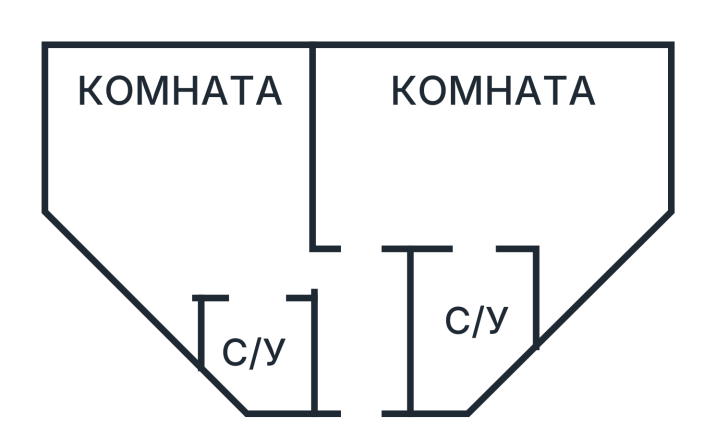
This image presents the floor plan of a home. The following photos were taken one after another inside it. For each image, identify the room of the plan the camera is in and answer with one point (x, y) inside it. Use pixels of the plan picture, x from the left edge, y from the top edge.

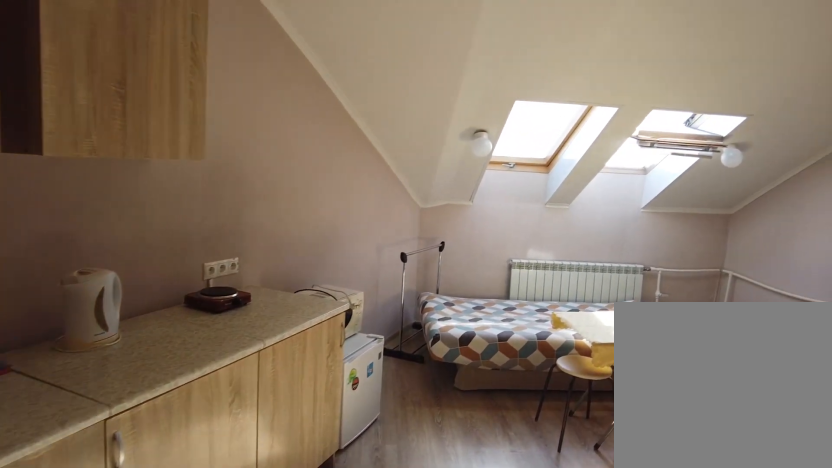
(237, 259)
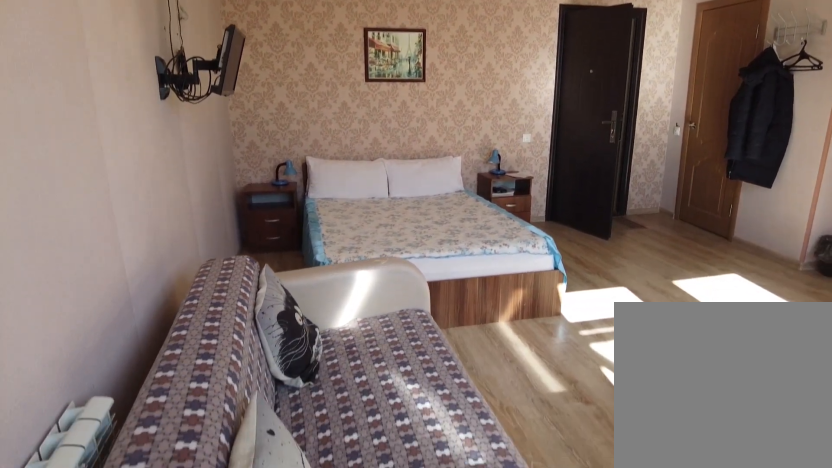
(261, 115)
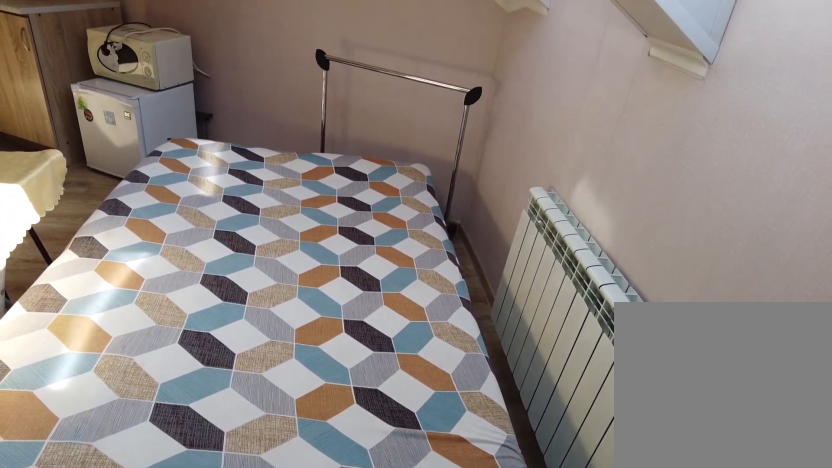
(261, 115)
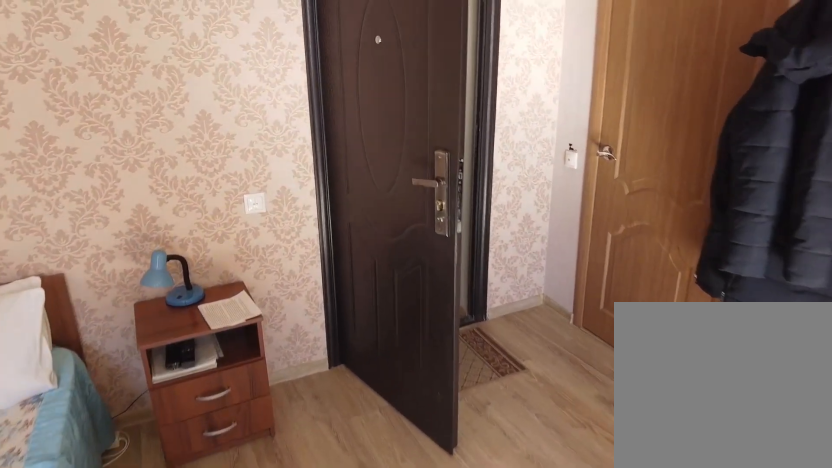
(279, 214)
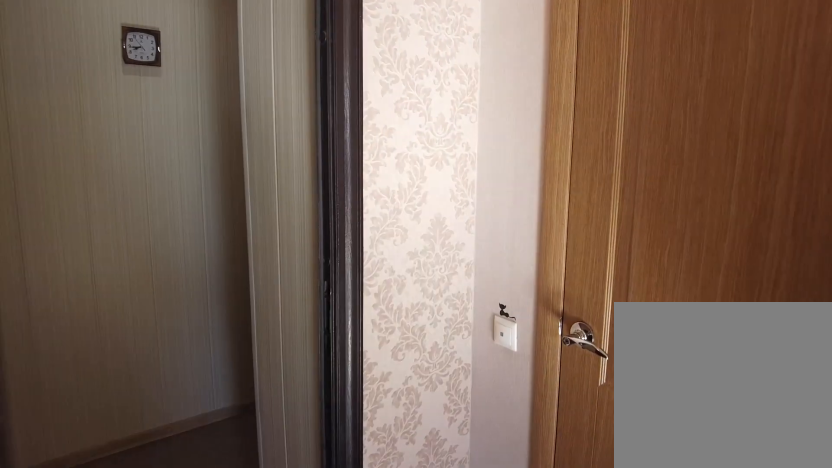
(294, 271)
